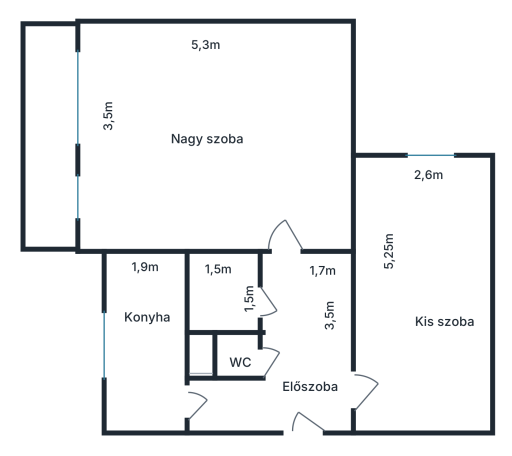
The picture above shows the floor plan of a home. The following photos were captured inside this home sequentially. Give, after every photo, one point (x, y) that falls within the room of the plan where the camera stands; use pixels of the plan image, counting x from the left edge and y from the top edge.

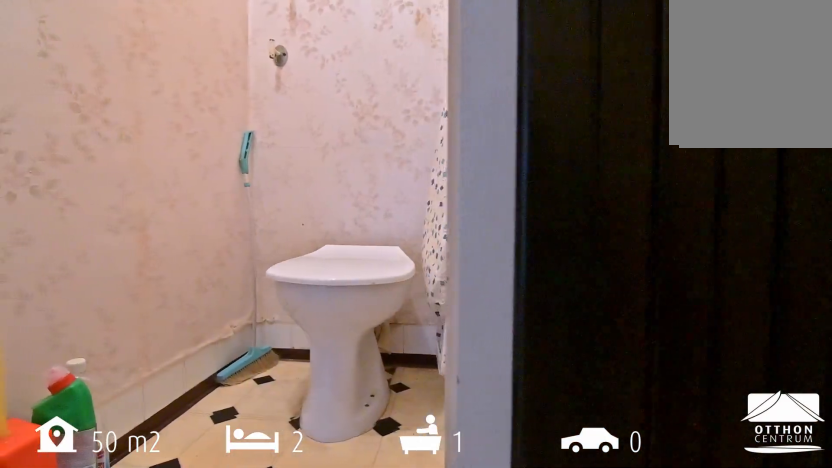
(242, 352)
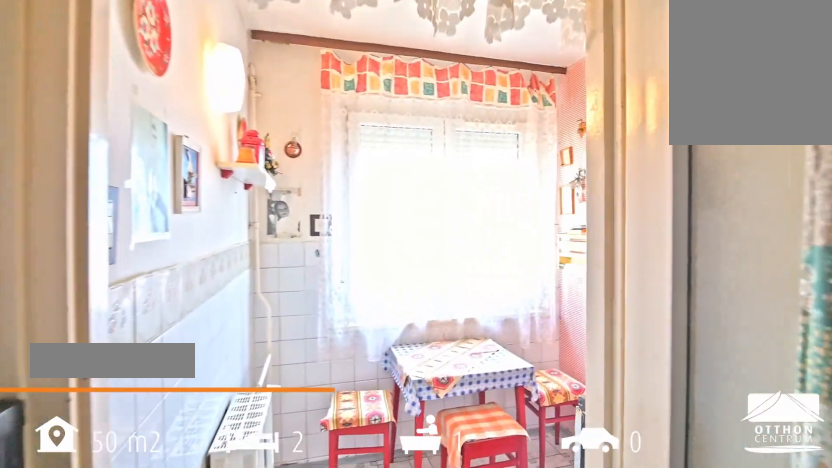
(148, 335)
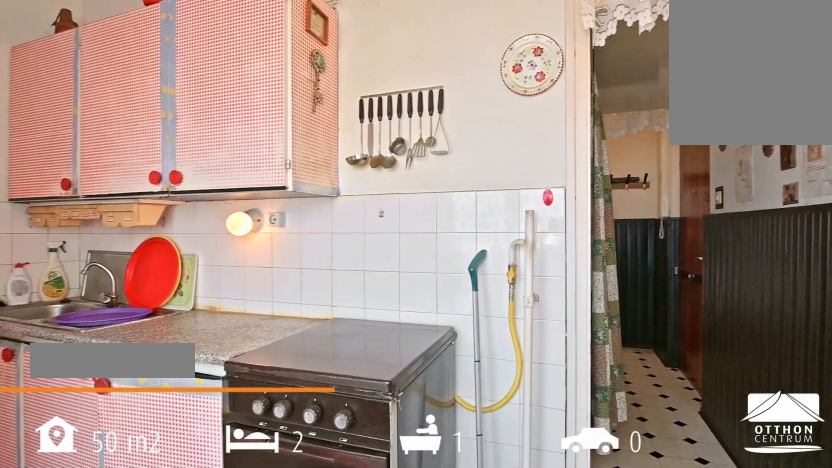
(149, 335)
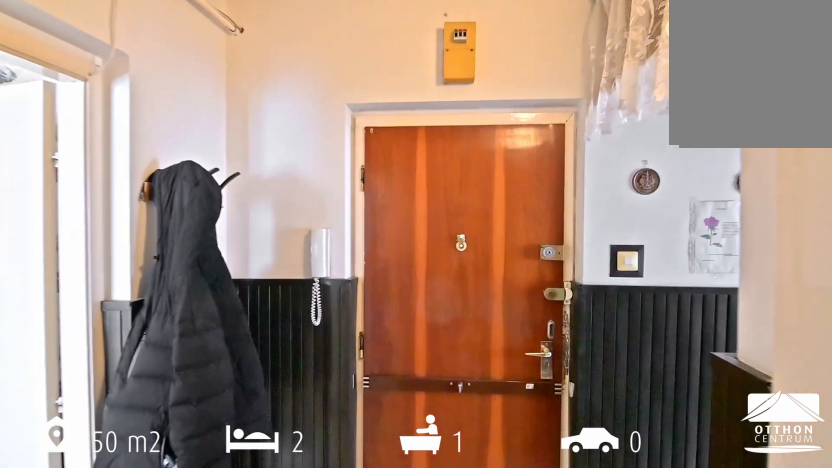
(309, 420)
